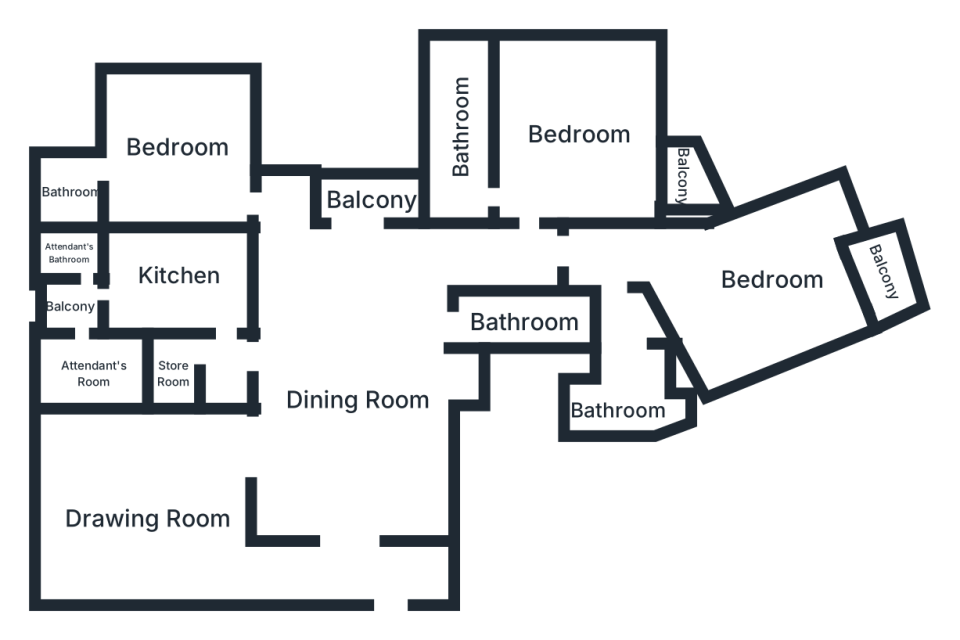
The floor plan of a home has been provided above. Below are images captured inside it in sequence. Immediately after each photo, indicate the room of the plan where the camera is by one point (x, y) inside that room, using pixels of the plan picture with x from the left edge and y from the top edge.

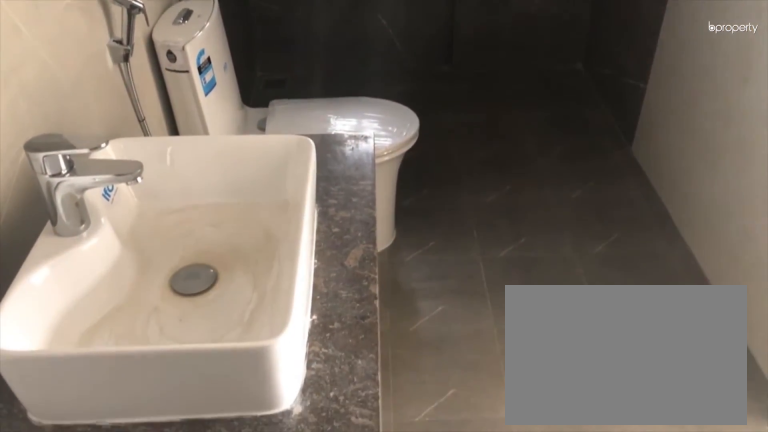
(462, 124)
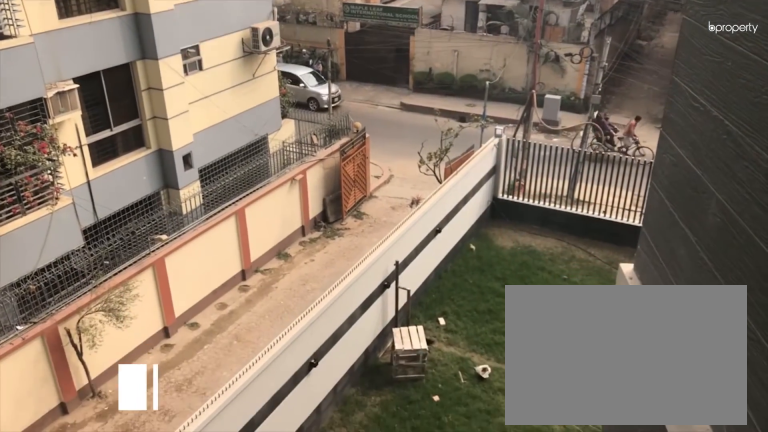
(681, 172)
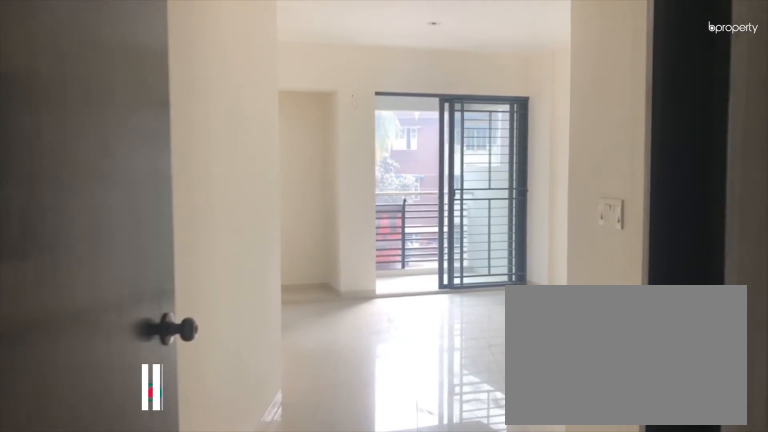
(771, 279)
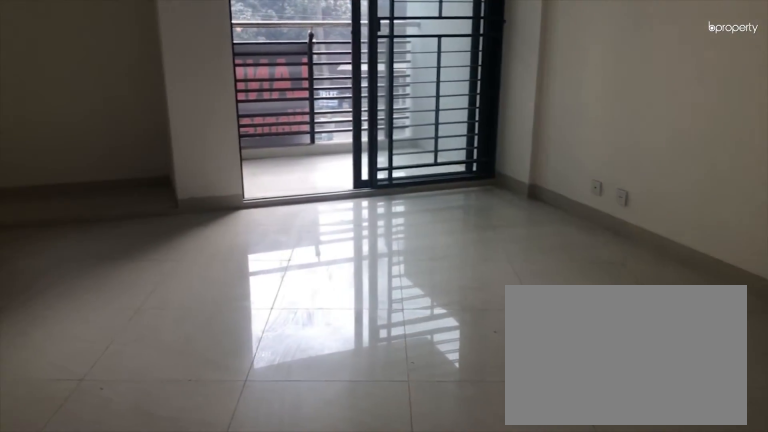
(771, 279)
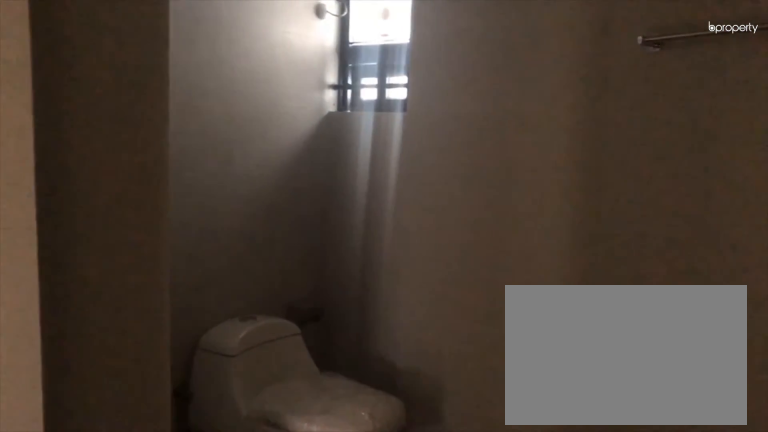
(630, 394)
